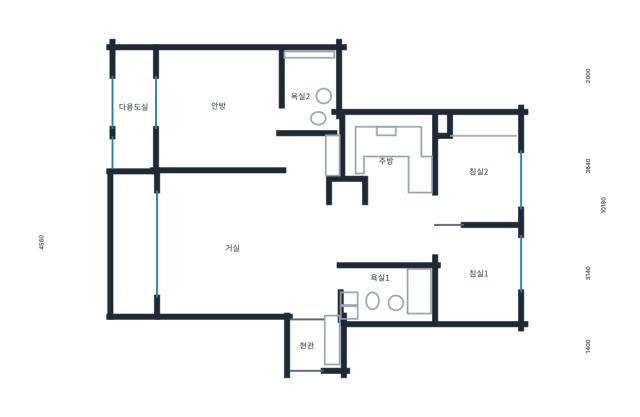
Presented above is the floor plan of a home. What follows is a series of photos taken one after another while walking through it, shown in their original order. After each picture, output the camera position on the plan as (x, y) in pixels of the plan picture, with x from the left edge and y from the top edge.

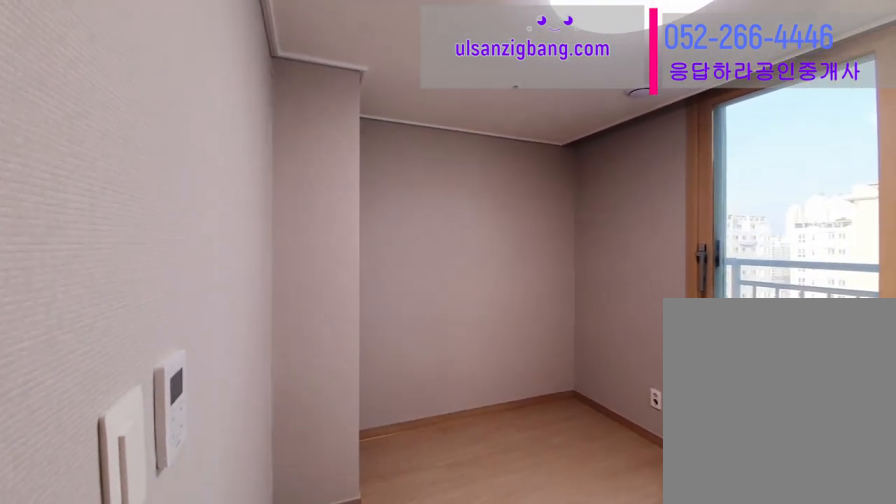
(489, 178)
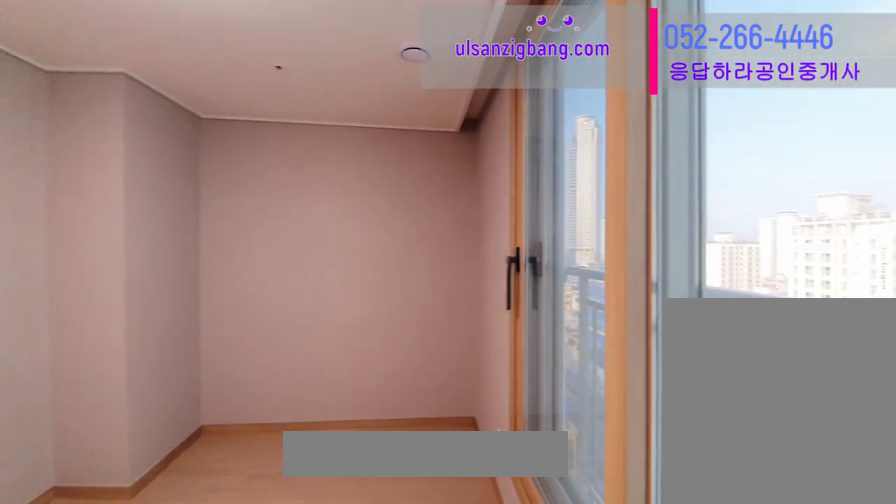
(490, 177)
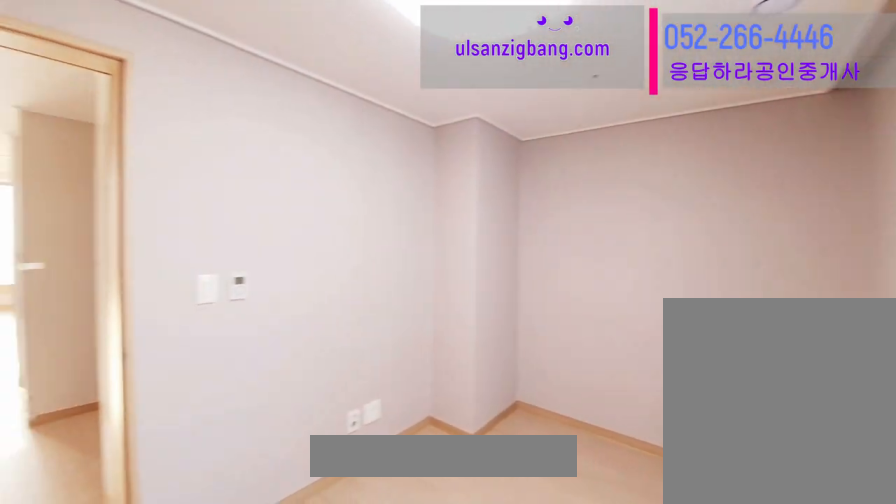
(490, 179)
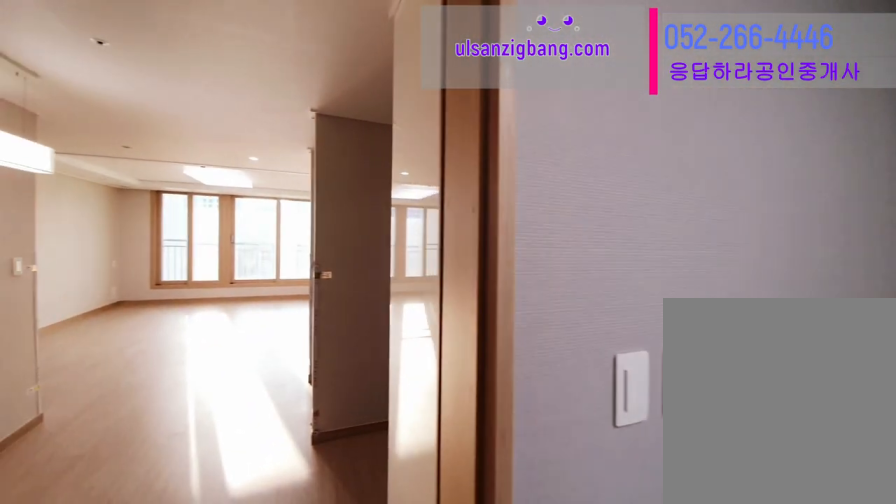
(489, 177)
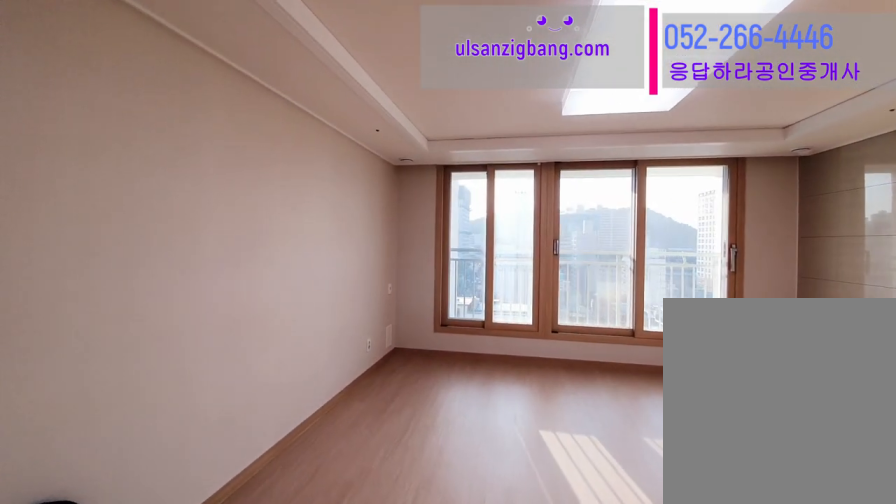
(288, 255)
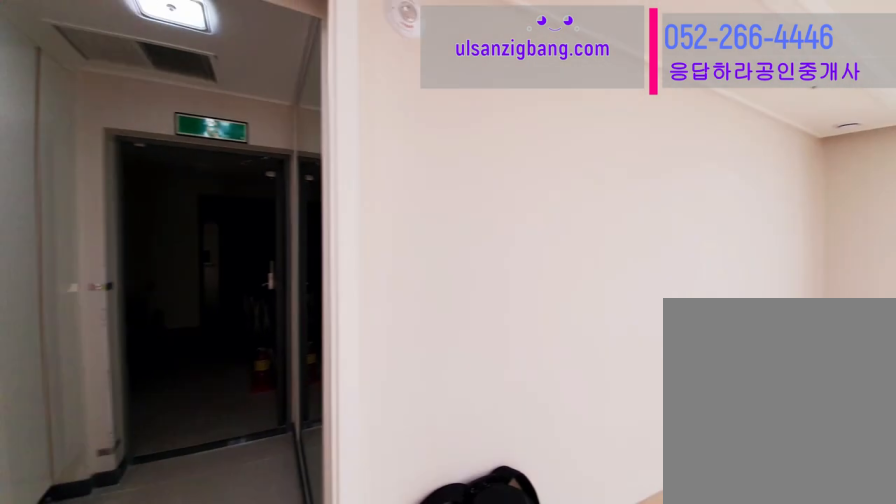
(287, 255)
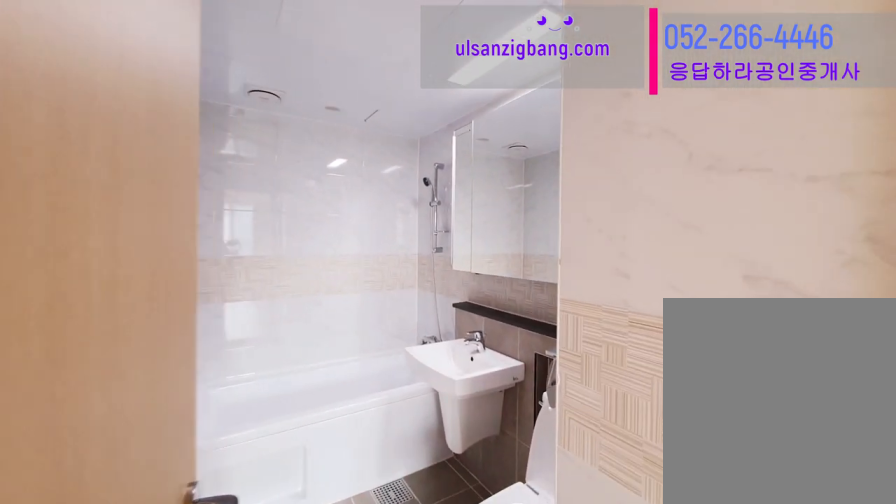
(385, 290)
